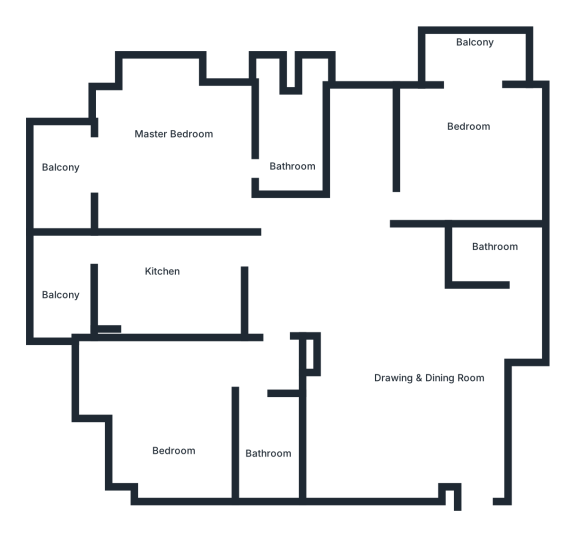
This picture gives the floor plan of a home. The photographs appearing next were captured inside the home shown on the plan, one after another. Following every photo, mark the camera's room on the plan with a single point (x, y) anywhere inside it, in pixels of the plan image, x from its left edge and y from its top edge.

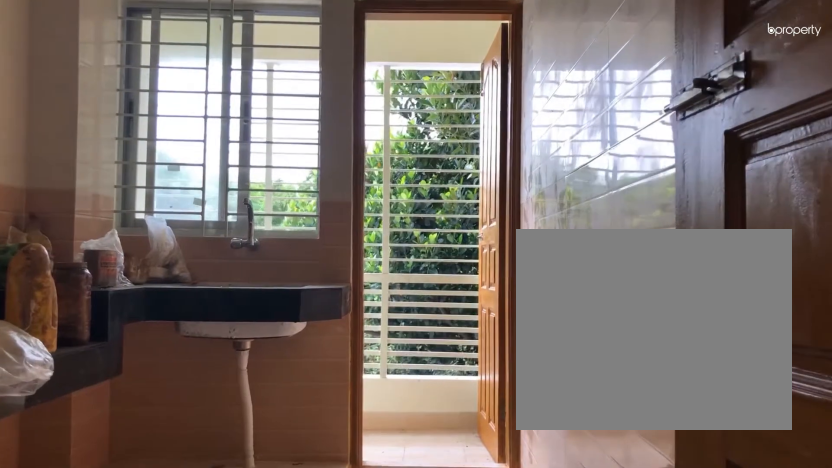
(165, 275)
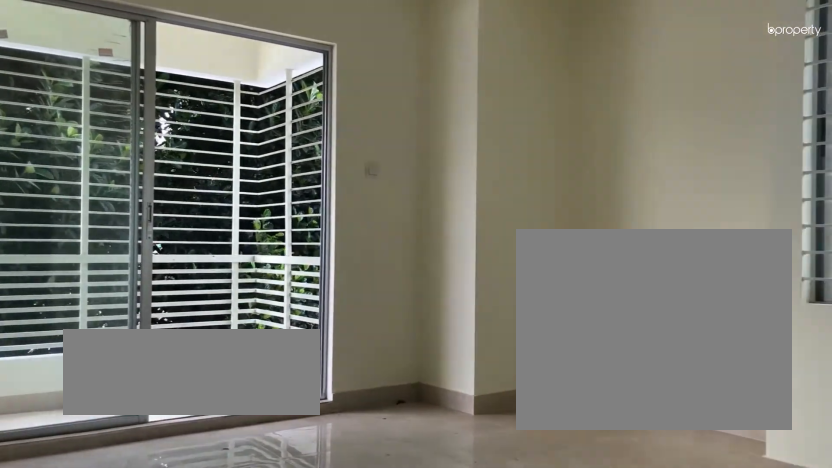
(174, 156)
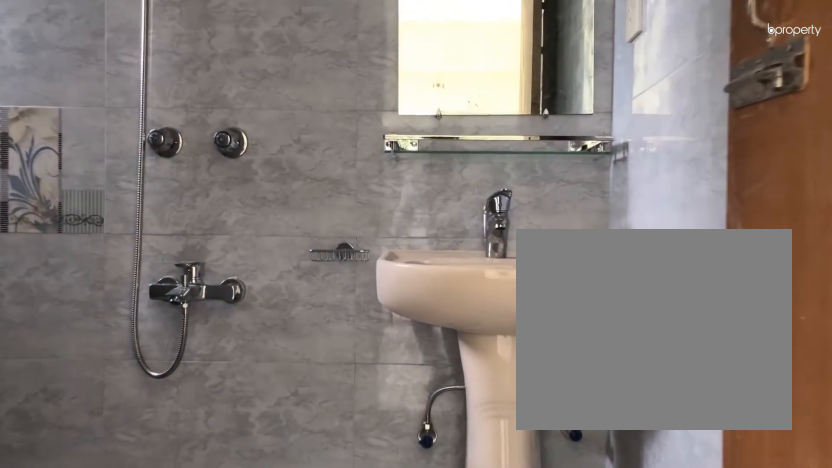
(282, 140)
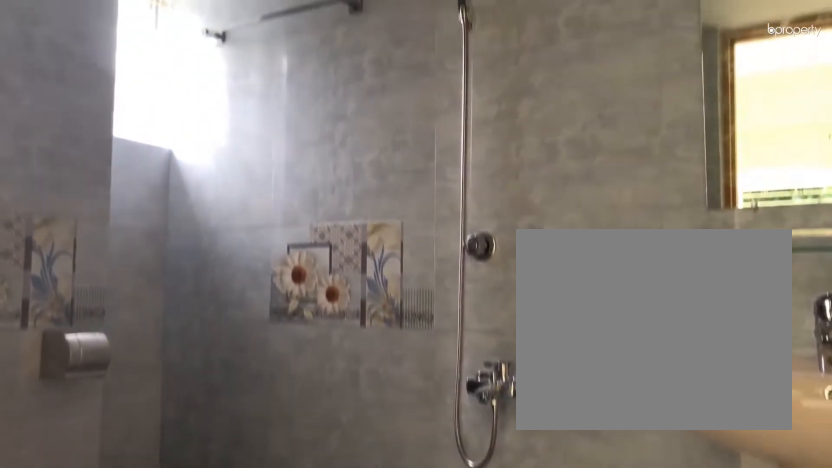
(282, 139)
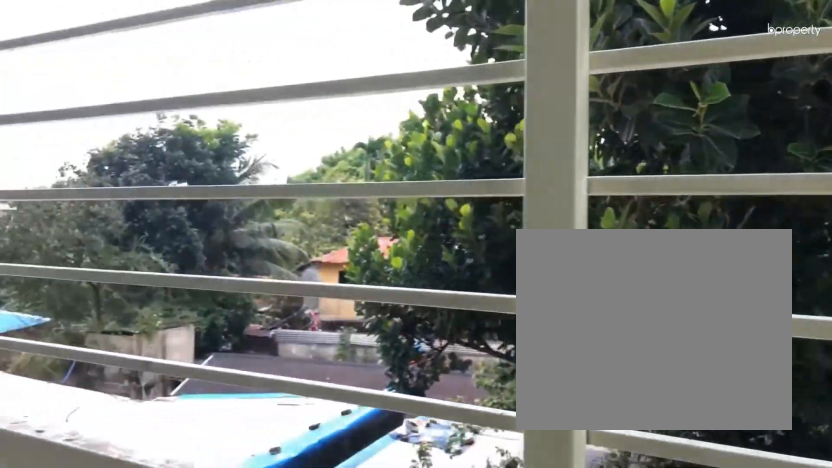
(66, 178)
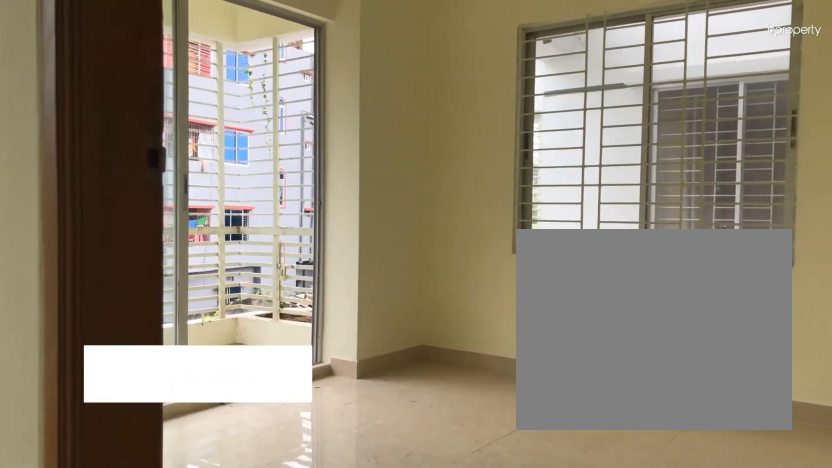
(466, 145)
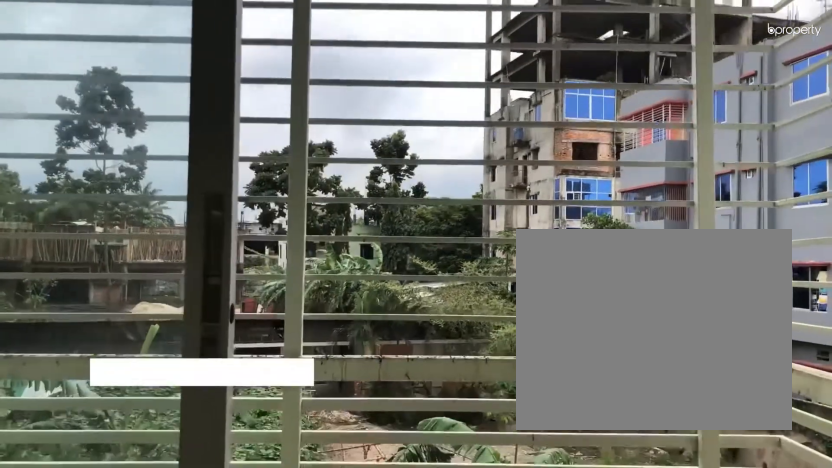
(474, 60)
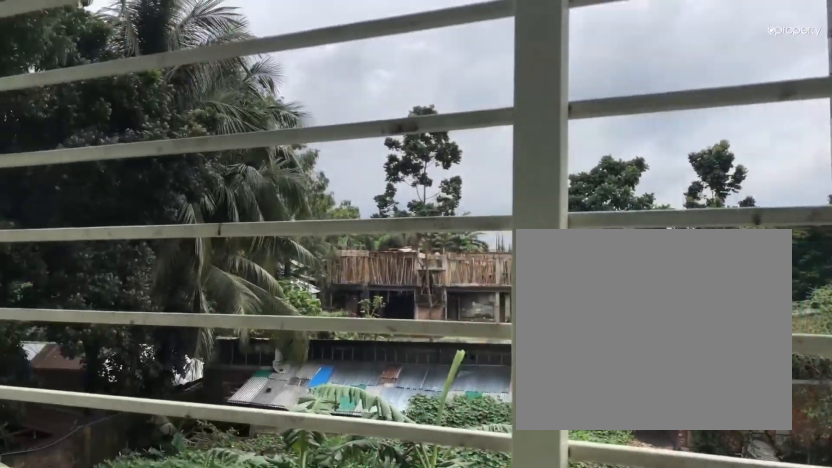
(474, 60)
